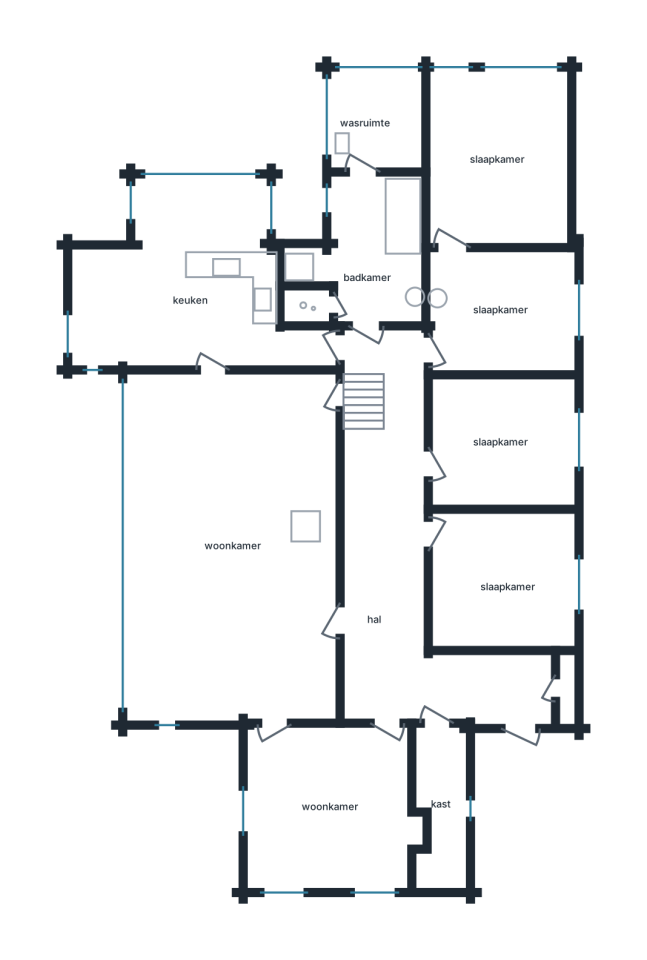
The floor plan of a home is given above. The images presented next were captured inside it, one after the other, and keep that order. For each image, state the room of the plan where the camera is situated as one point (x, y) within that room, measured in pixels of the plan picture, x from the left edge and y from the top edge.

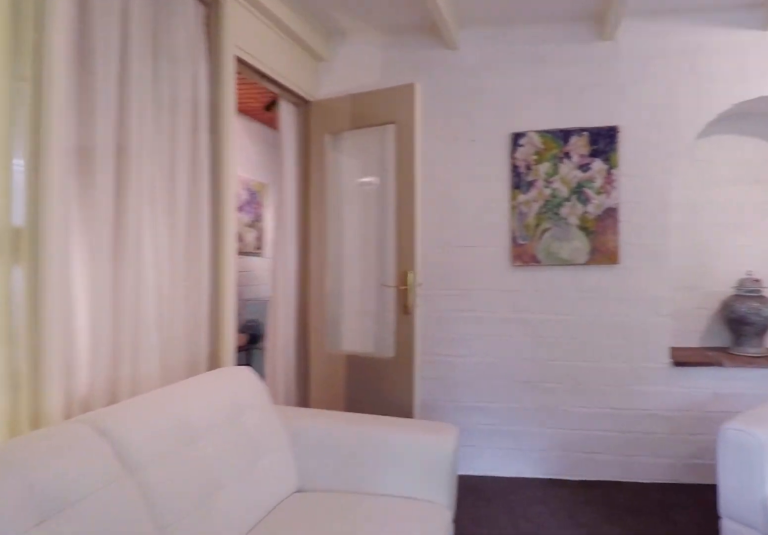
(329, 806)
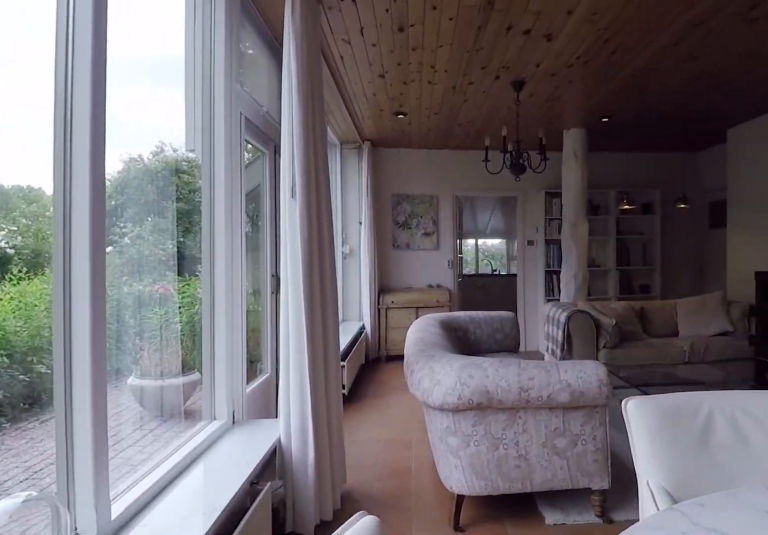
(233, 546)
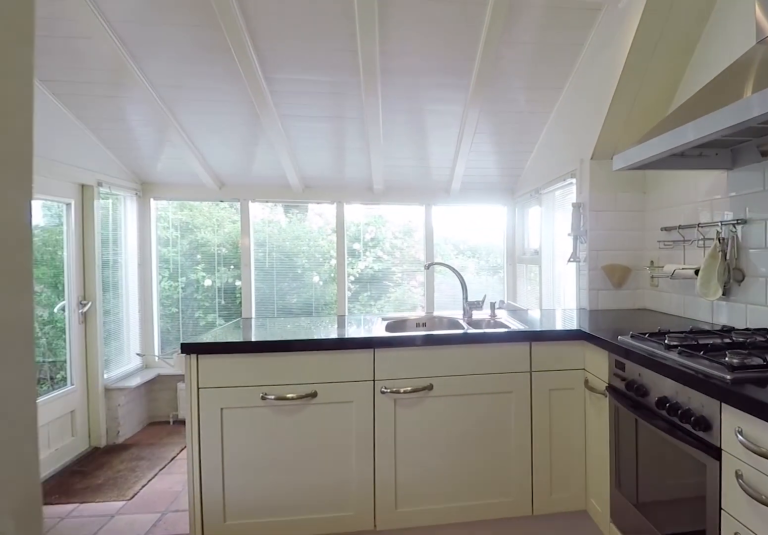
(191, 285)
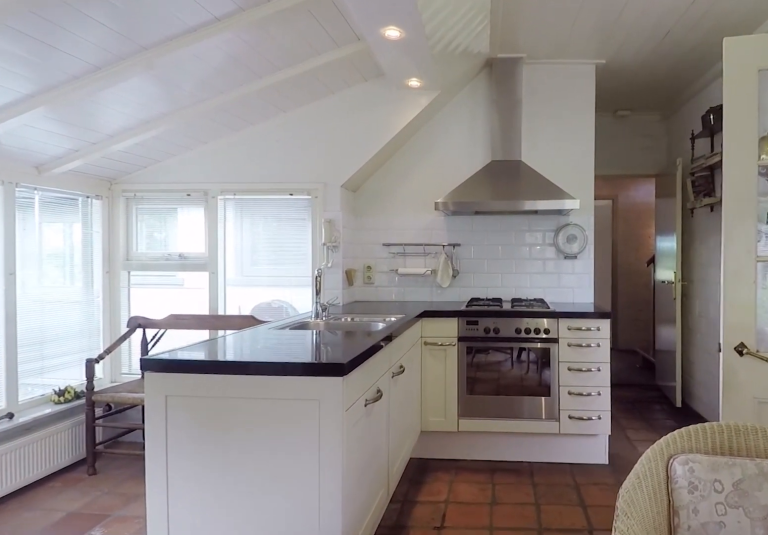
(191, 285)
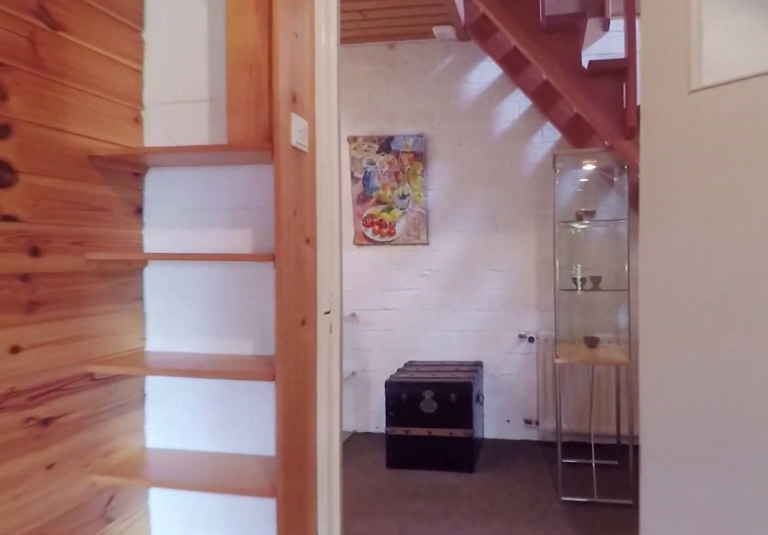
(501, 442)
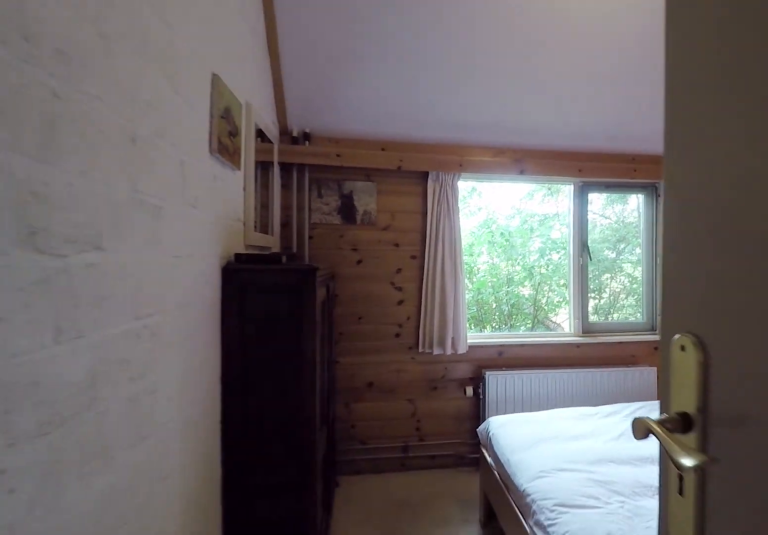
(501, 580)
